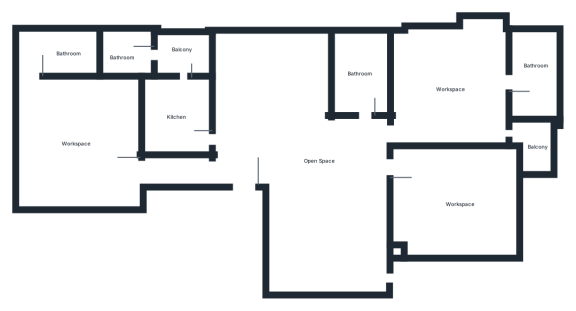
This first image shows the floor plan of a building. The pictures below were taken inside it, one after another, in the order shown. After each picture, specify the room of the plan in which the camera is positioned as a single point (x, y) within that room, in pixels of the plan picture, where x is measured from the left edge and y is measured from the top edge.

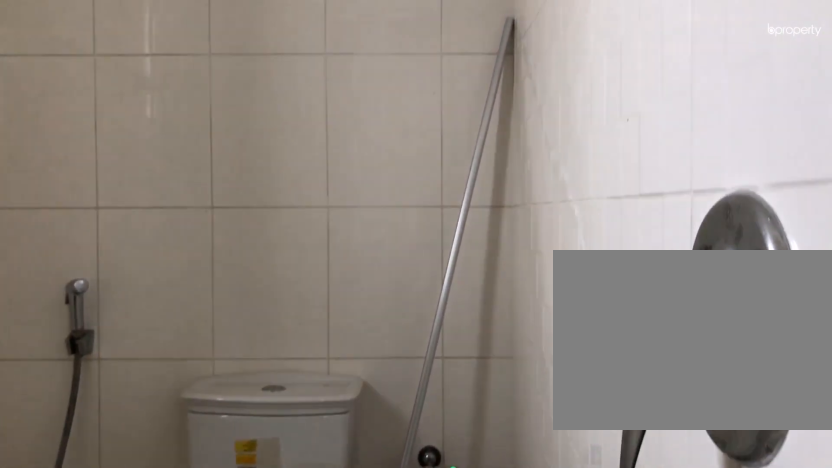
(59, 52)
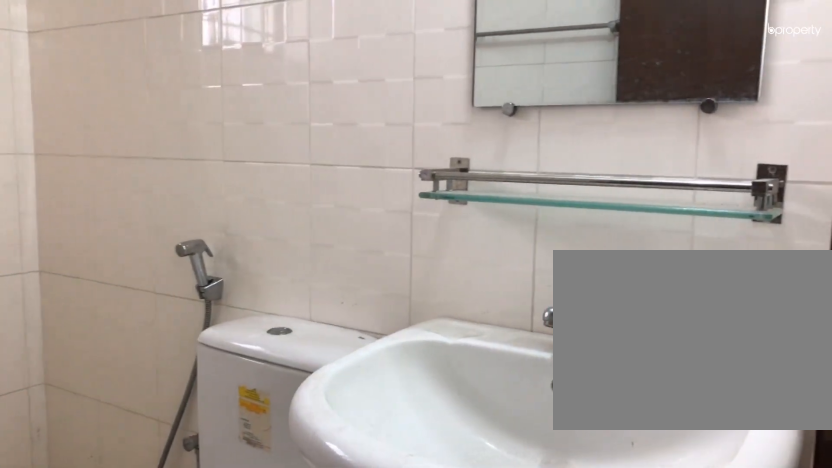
(362, 83)
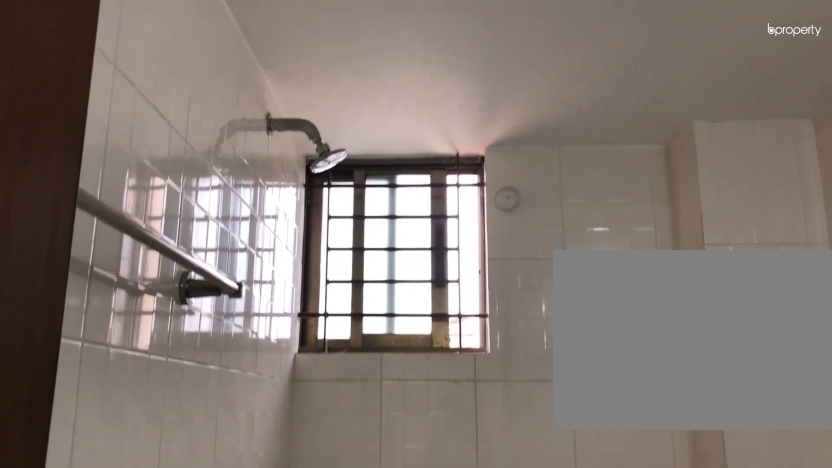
(362, 83)
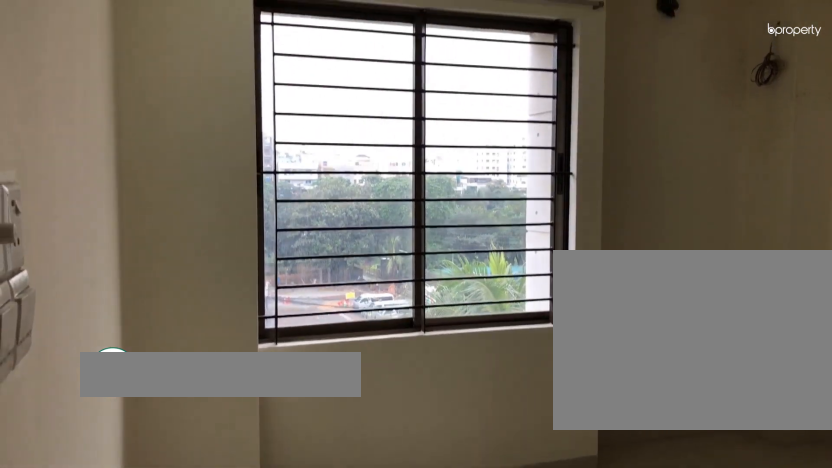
(446, 91)
